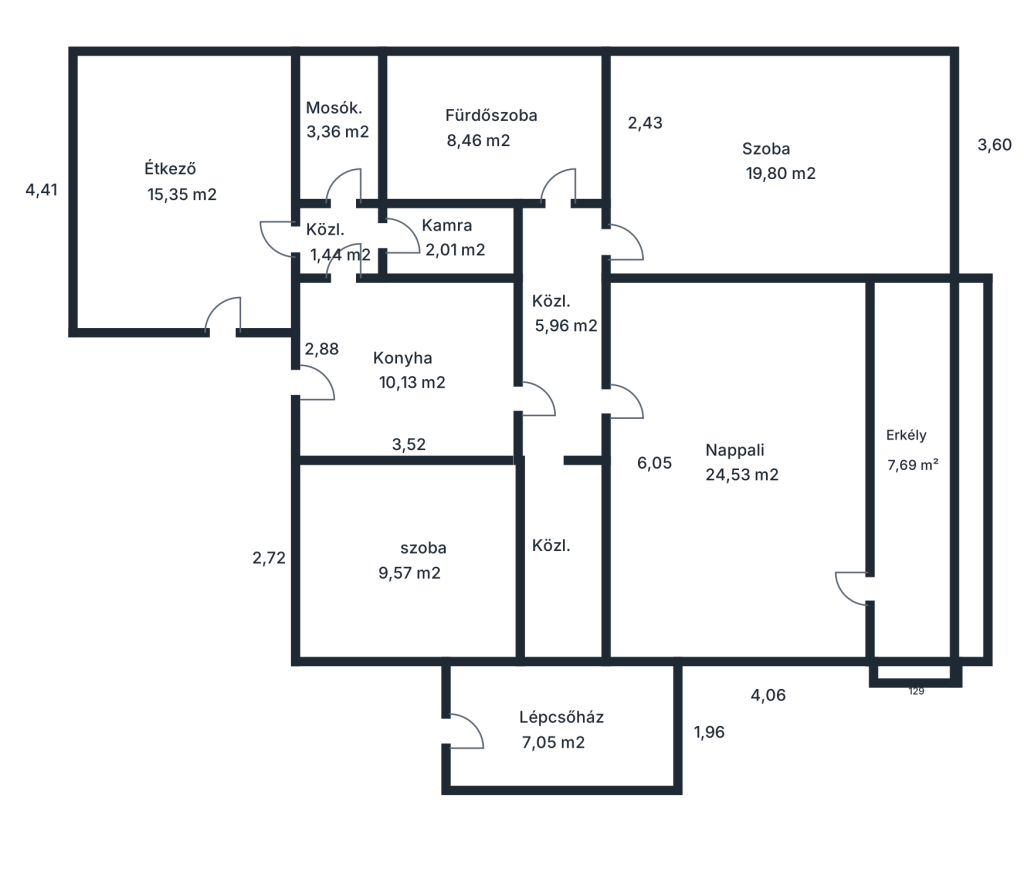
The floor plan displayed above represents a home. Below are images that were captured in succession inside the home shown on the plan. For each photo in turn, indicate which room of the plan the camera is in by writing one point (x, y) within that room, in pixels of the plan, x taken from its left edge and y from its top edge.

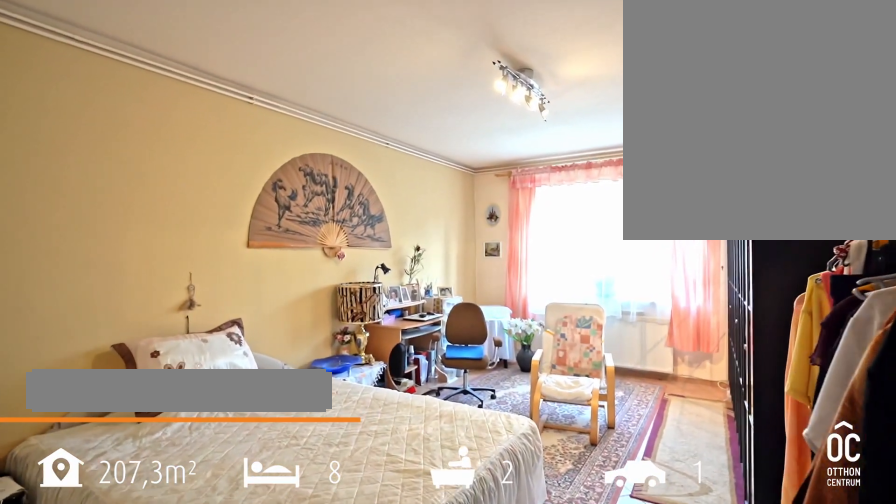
(778, 156)
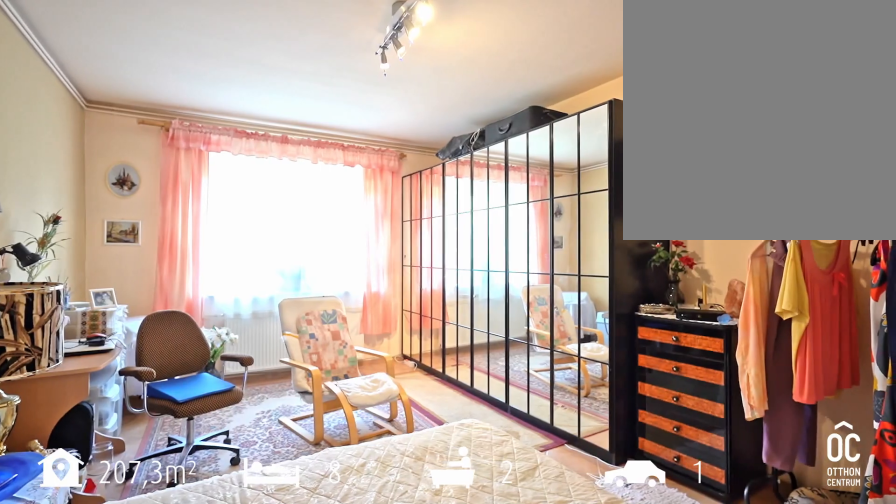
(778, 156)
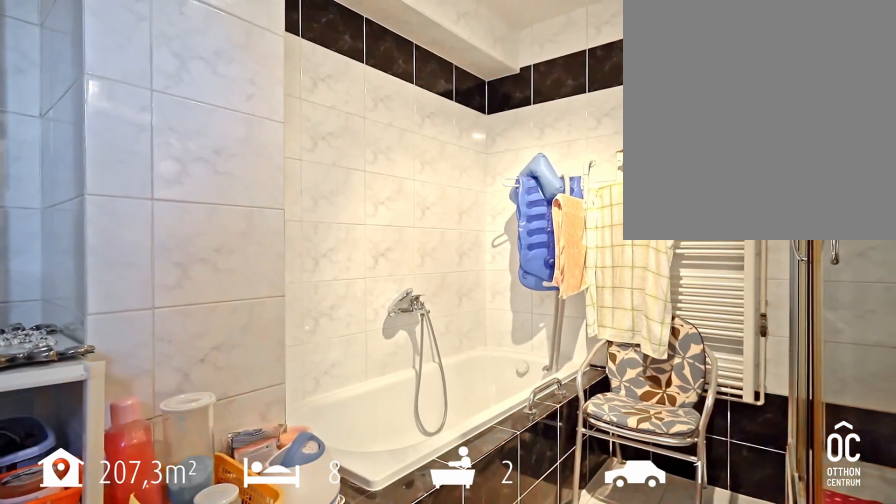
(487, 128)
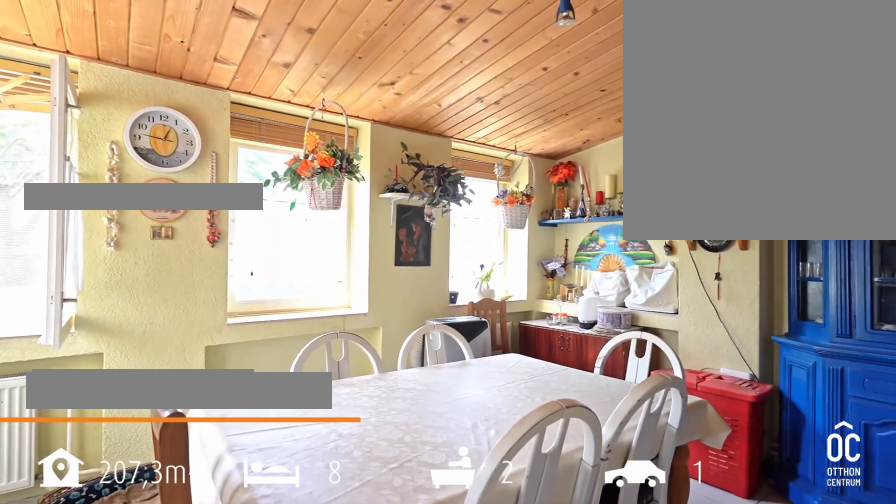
(184, 189)
